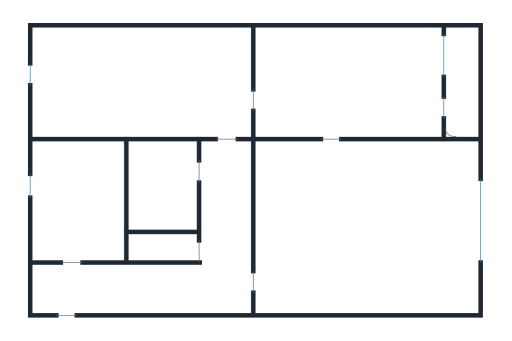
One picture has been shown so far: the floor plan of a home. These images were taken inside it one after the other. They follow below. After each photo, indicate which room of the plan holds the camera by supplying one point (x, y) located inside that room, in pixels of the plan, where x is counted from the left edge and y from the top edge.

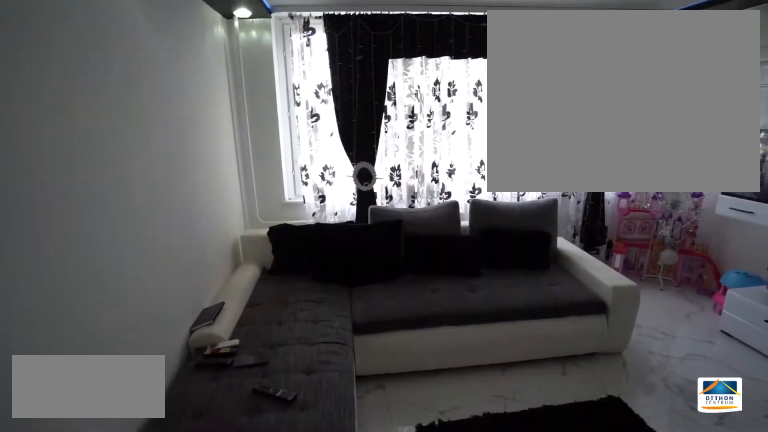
(363, 228)
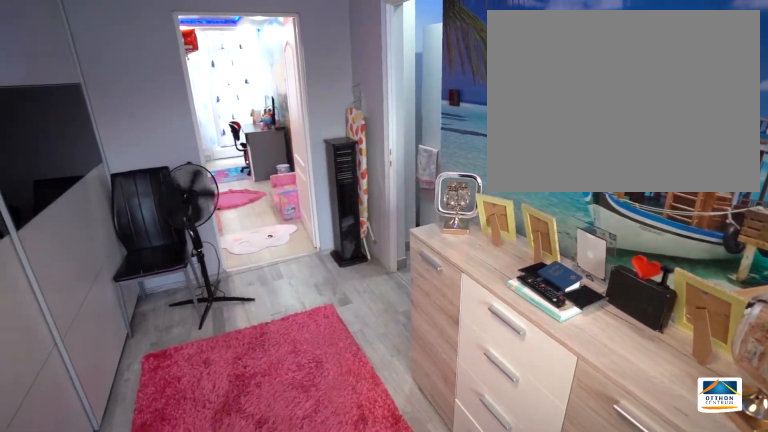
(140, 88)
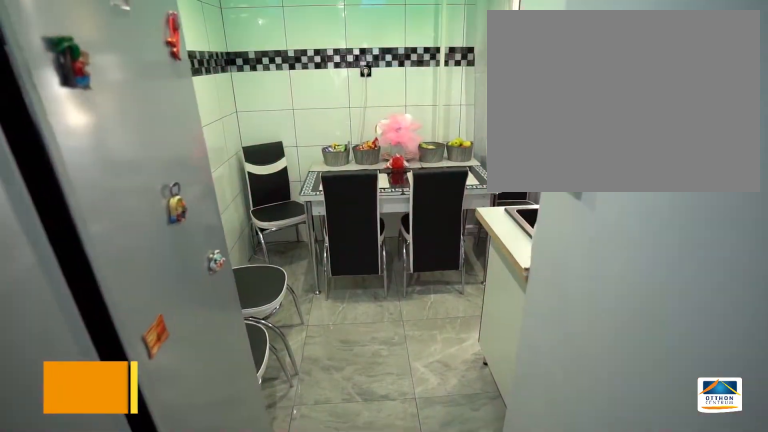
(74, 205)
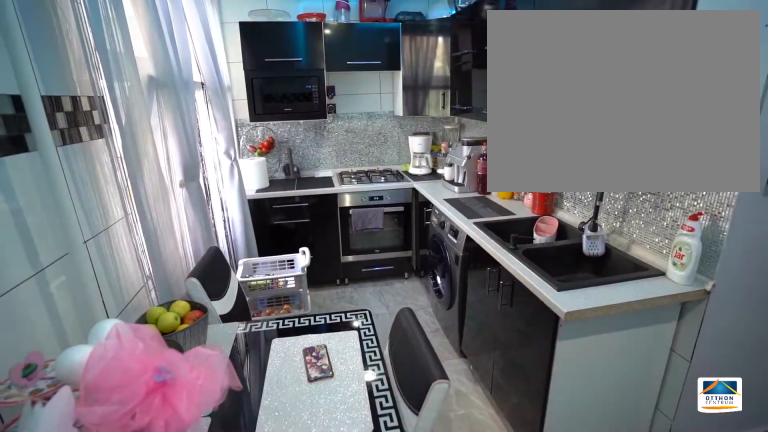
(74, 205)
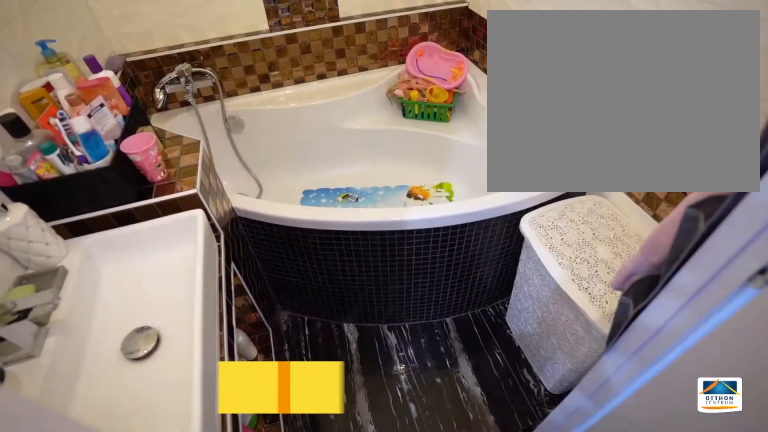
(164, 191)
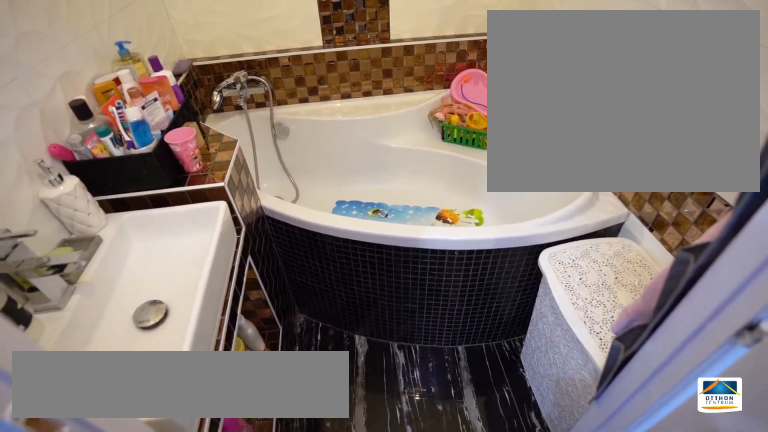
(164, 190)
